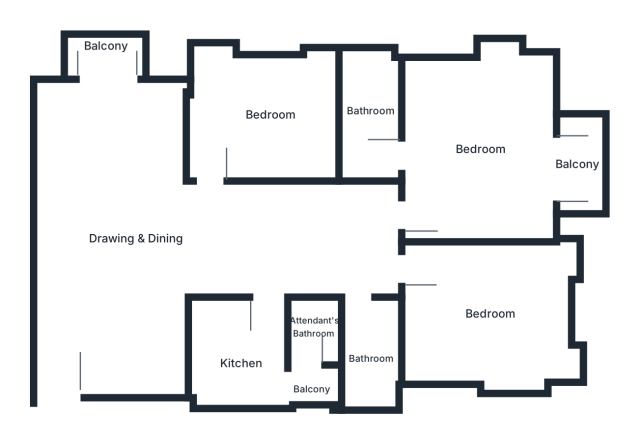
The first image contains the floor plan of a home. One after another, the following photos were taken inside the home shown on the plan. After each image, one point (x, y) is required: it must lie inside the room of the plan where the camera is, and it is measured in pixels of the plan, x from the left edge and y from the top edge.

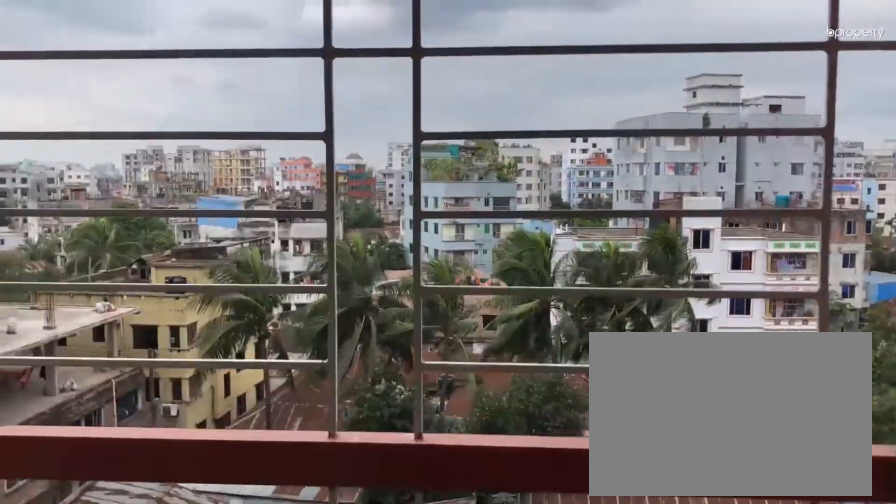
(576, 160)
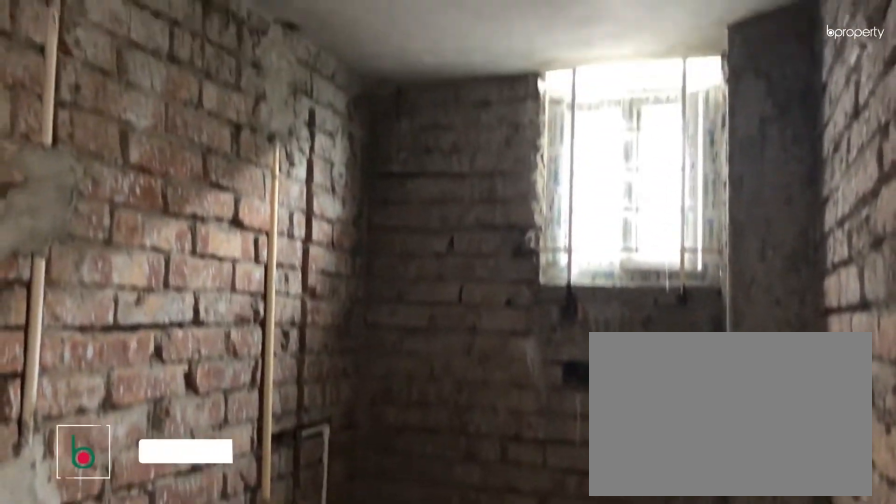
(370, 111)
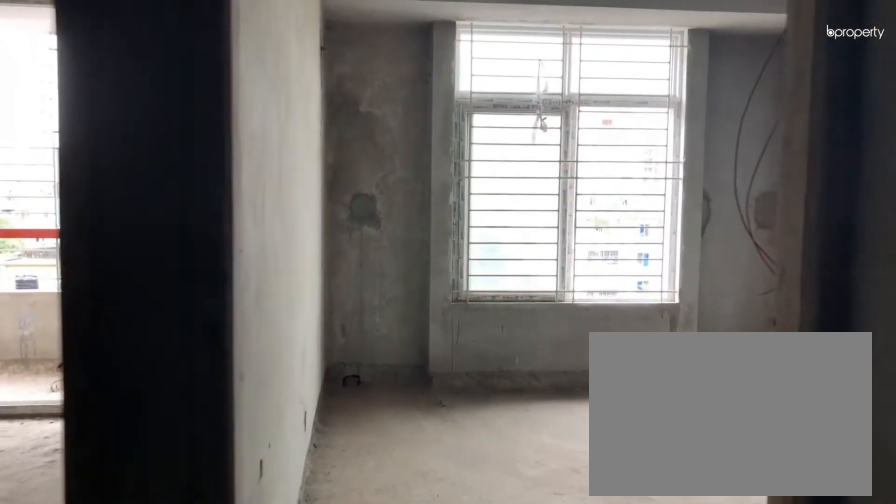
(390, 216)
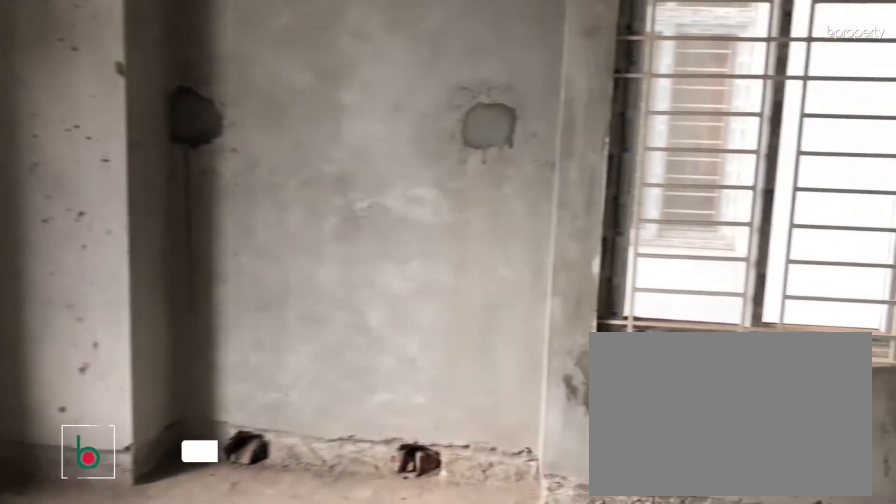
(493, 324)
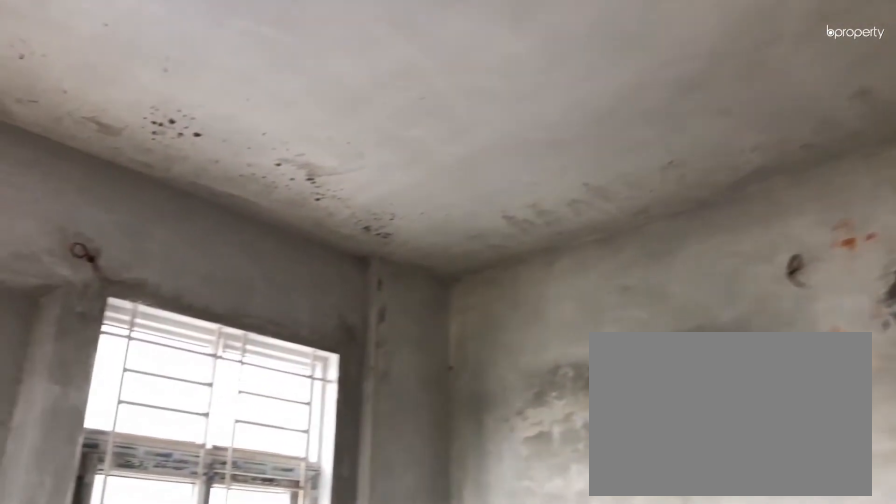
(493, 324)
